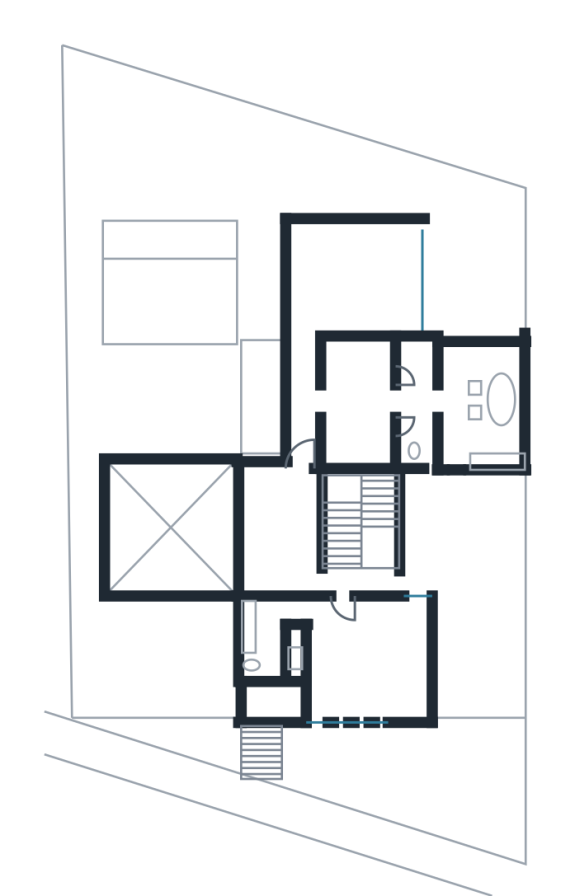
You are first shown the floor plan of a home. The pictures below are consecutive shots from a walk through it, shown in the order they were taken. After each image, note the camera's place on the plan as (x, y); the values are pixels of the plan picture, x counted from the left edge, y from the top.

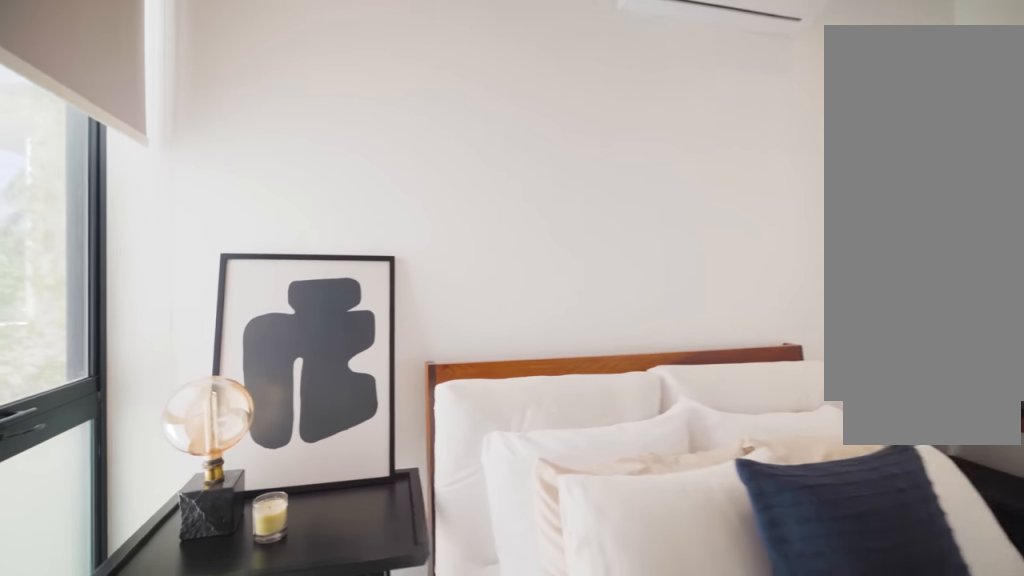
(386, 614)
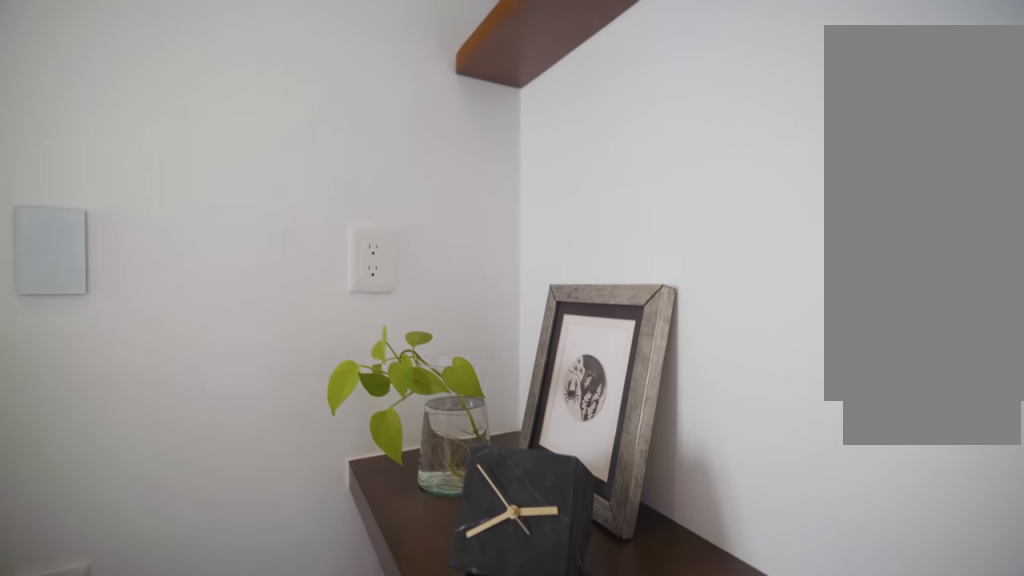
(389, 693)
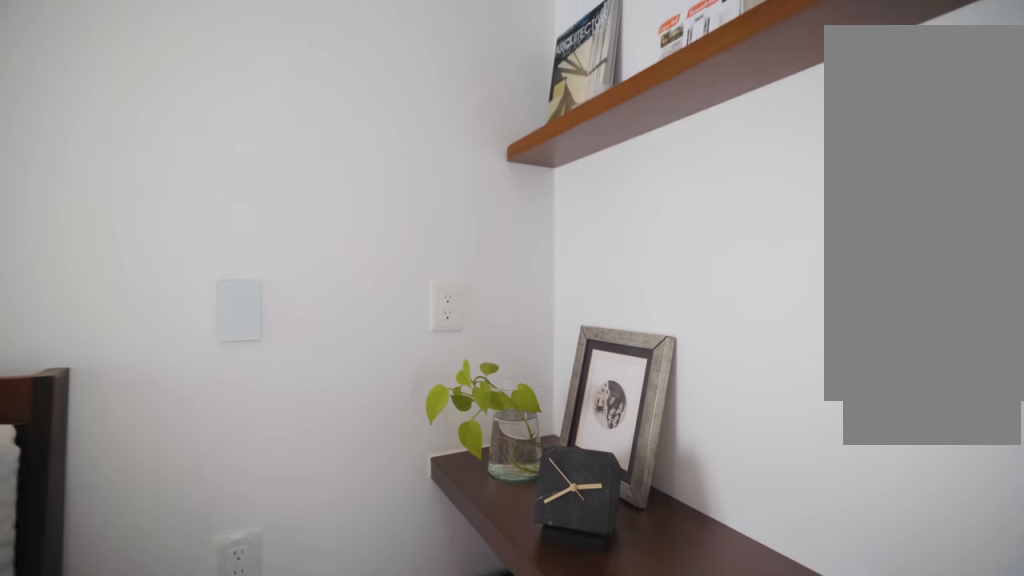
(389, 693)
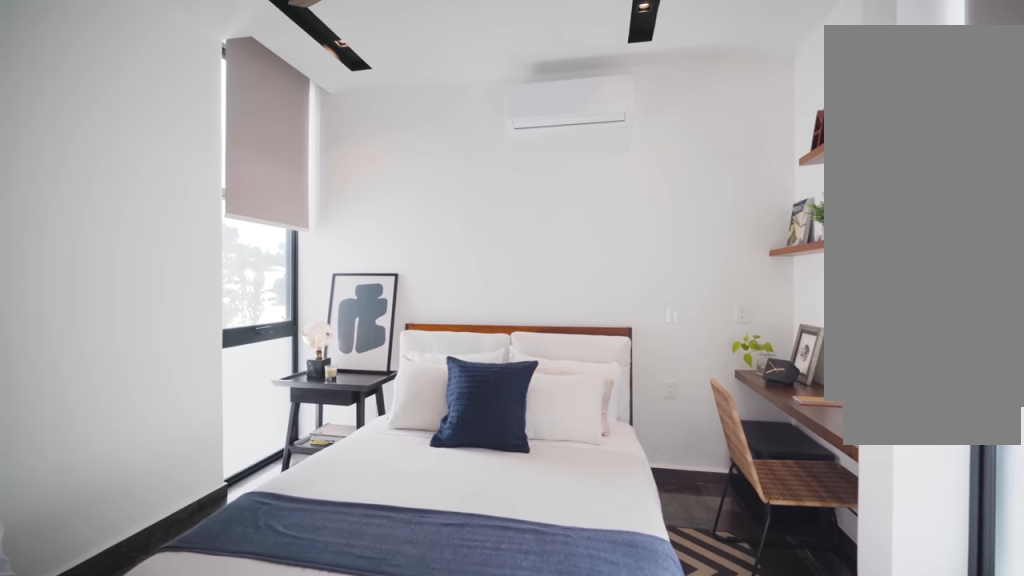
(341, 690)
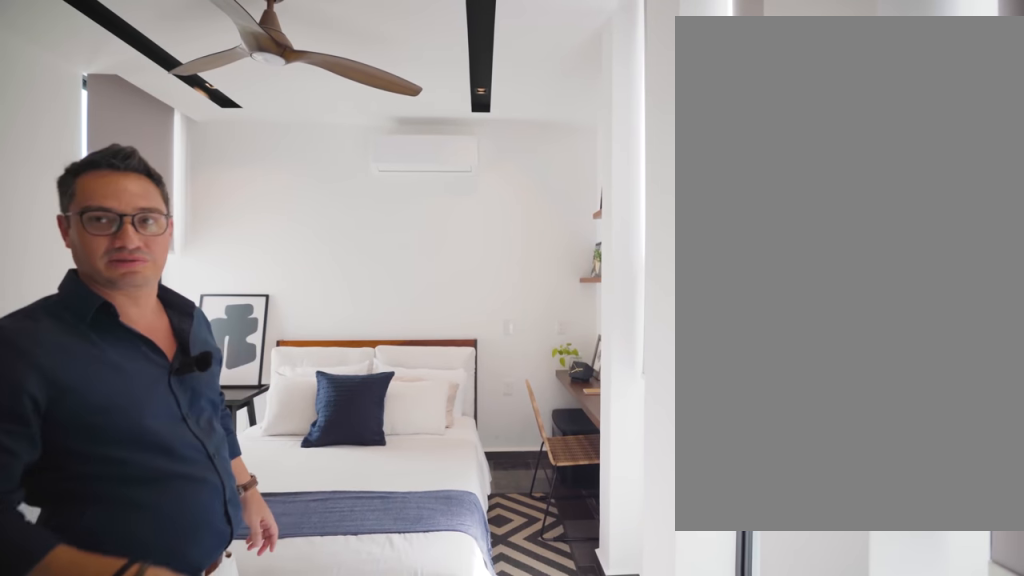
(342, 678)
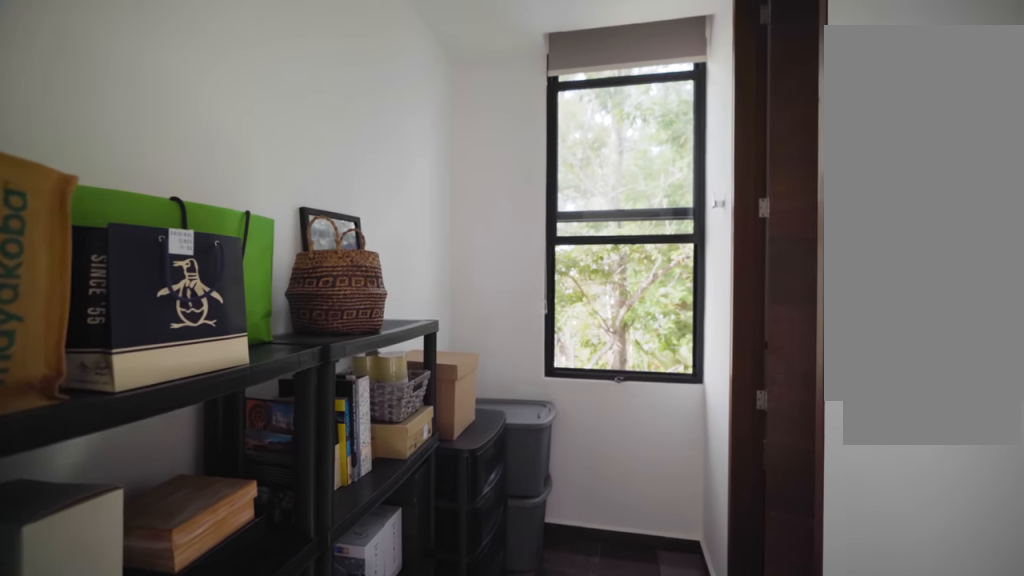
(336, 698)
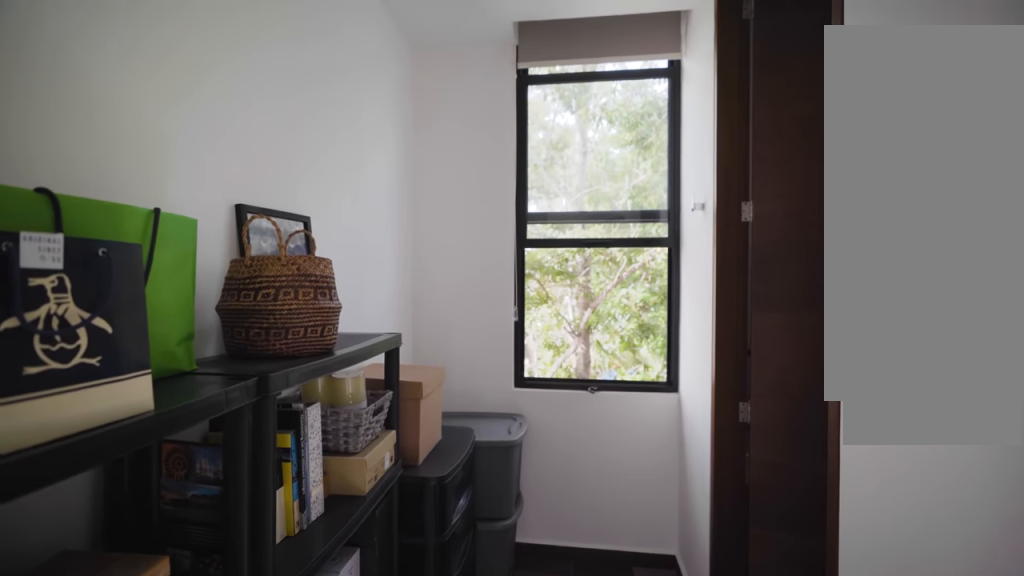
(329, 702)
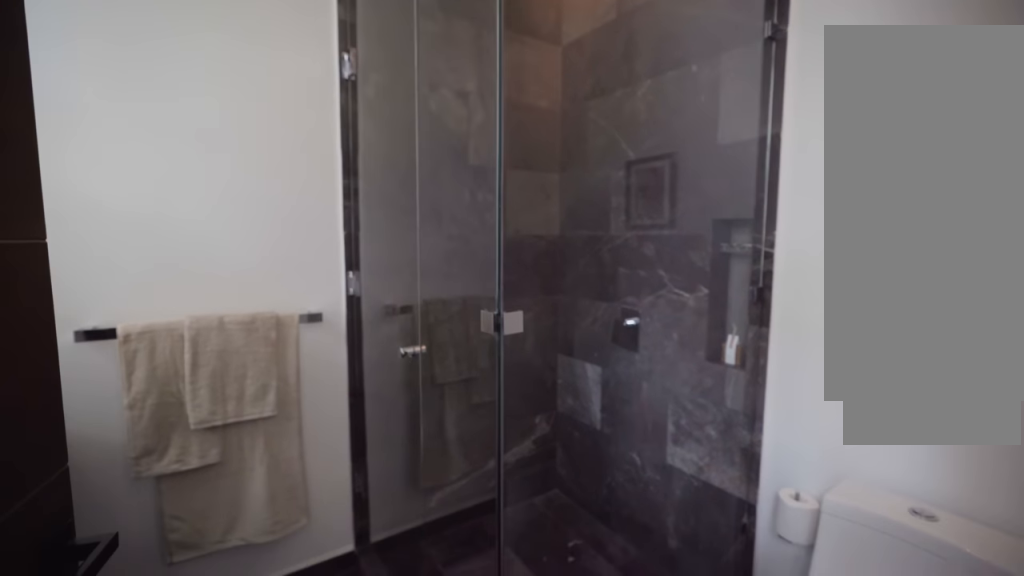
(276, 700)
